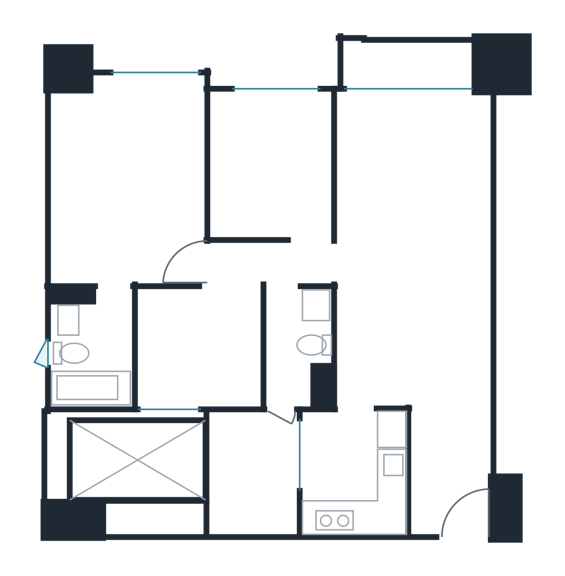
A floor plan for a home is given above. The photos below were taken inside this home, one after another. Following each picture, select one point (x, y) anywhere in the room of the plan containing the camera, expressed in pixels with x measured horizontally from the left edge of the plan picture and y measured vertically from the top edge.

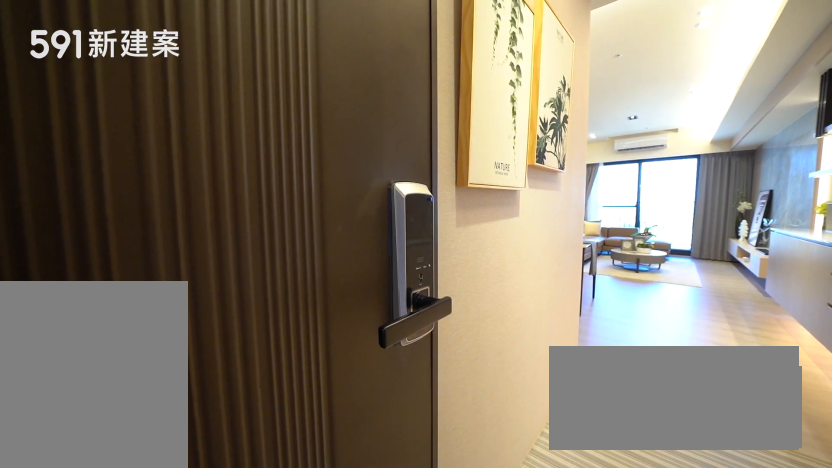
(449, 502)
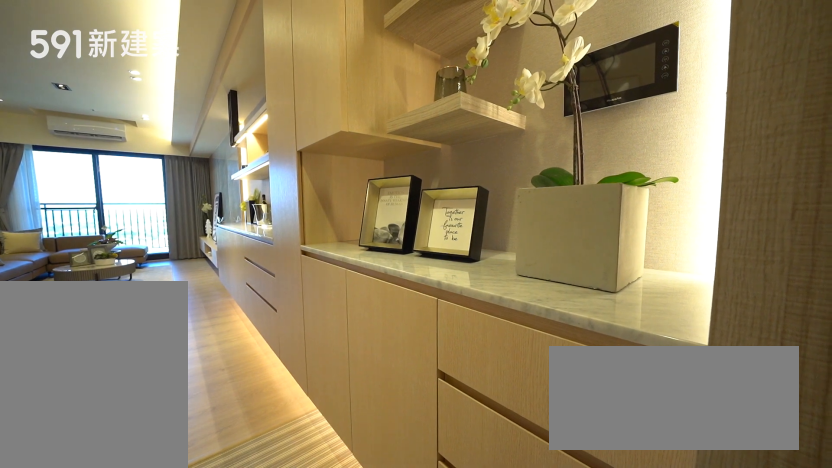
(449, 502)
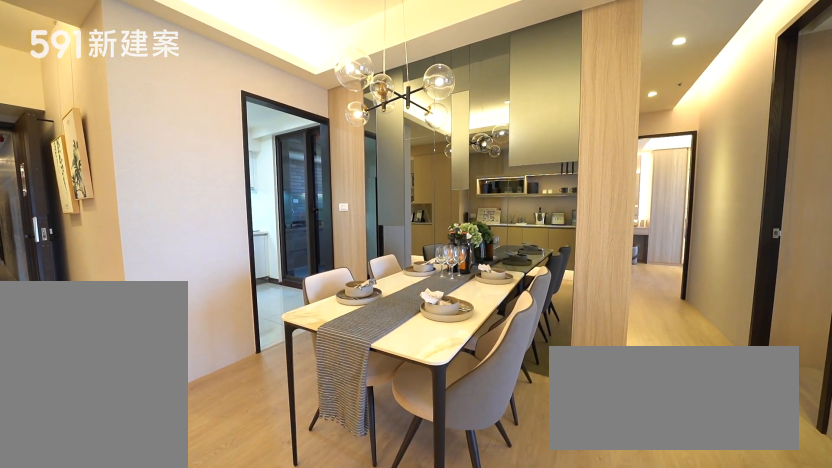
(391, 325)
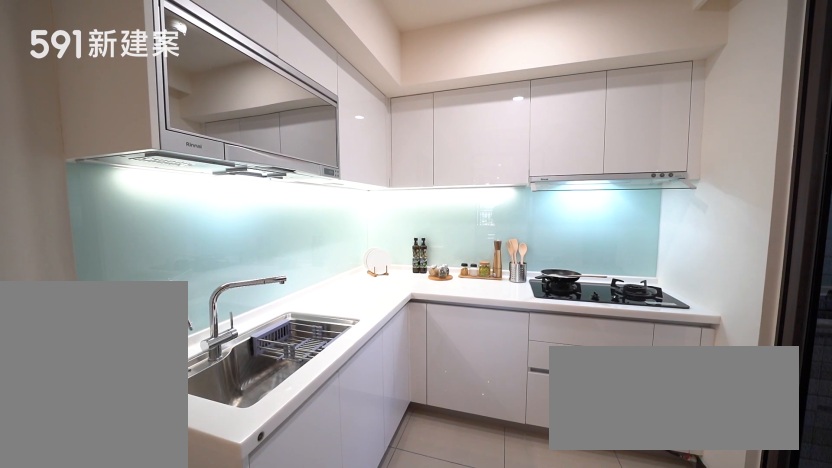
(354, 474)
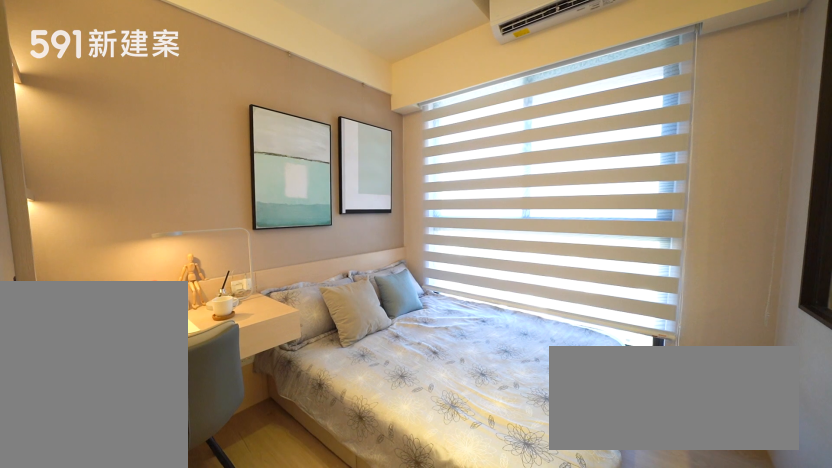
(271, 161)
